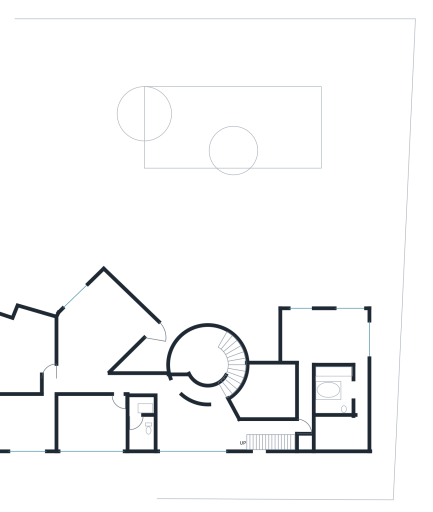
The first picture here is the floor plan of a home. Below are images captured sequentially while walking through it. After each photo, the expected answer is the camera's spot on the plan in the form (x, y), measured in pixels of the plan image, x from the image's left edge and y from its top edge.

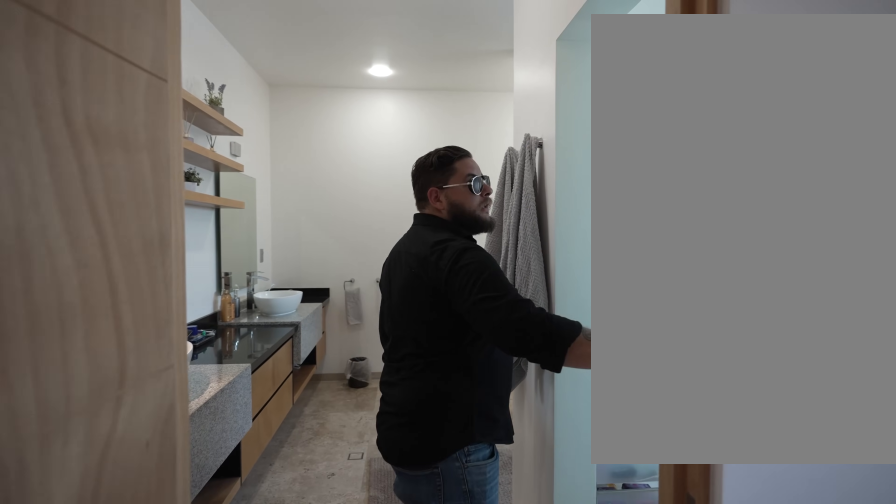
(358, 393)
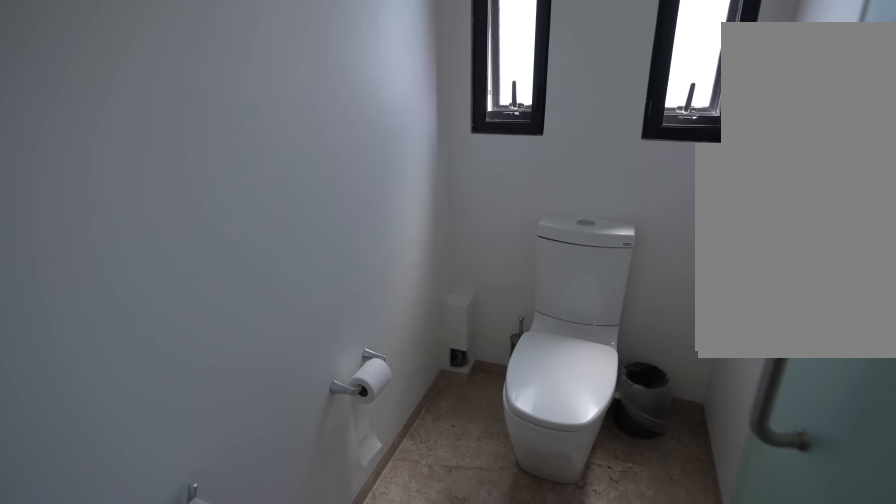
(344, 396)
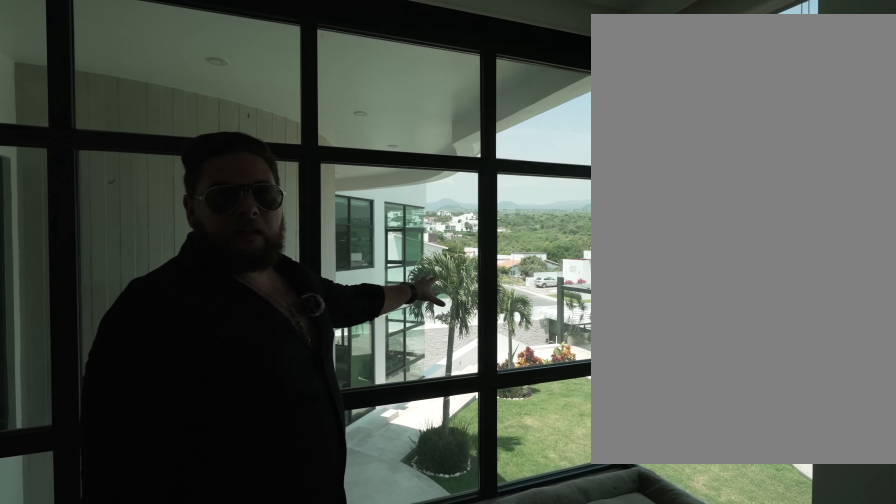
(317, 320)
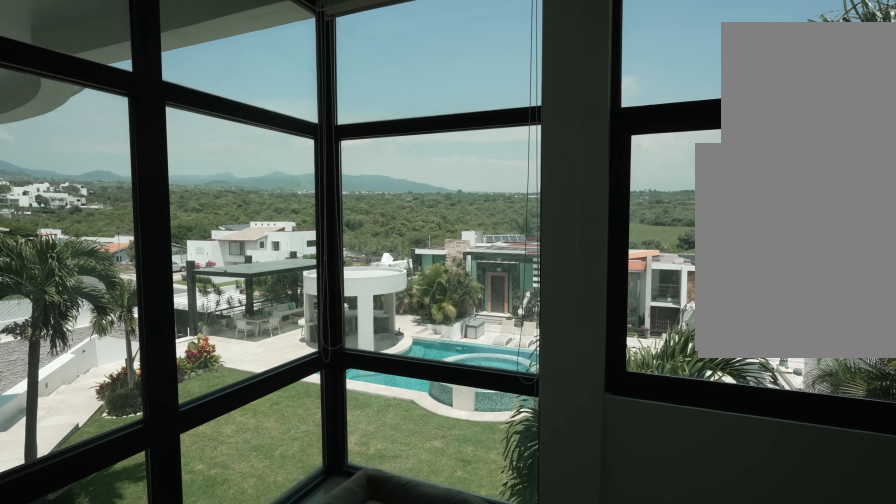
(317, 320)
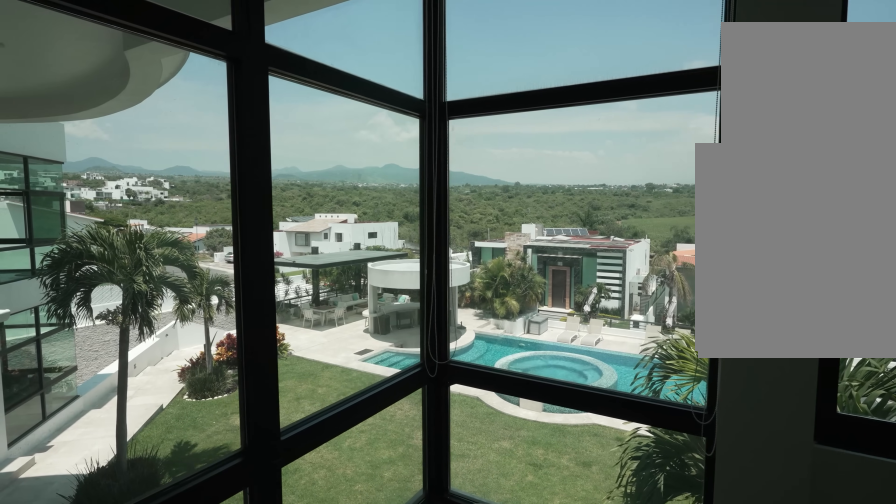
(317, 320)
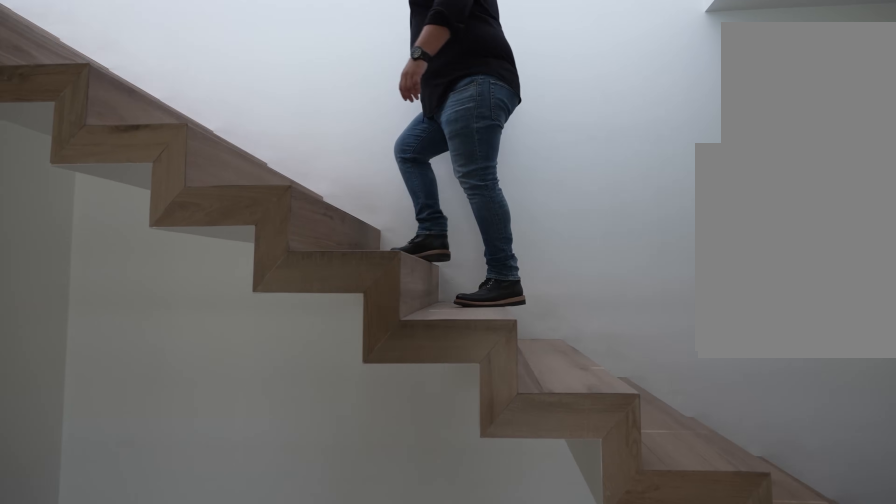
(266, 426)
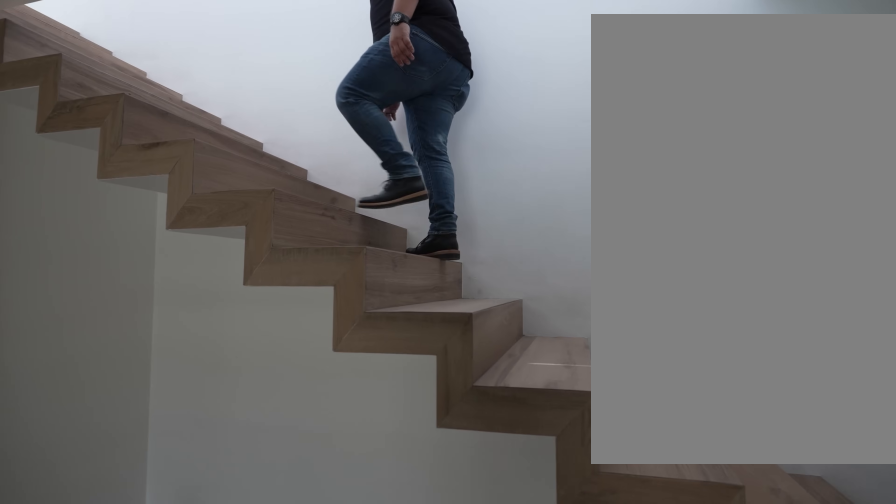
(262, 426)
